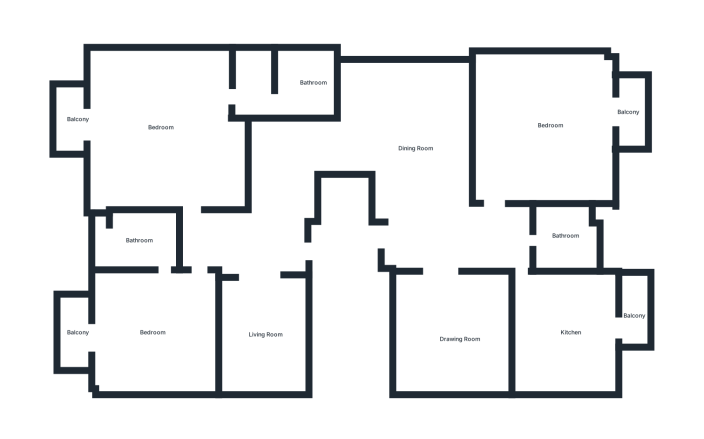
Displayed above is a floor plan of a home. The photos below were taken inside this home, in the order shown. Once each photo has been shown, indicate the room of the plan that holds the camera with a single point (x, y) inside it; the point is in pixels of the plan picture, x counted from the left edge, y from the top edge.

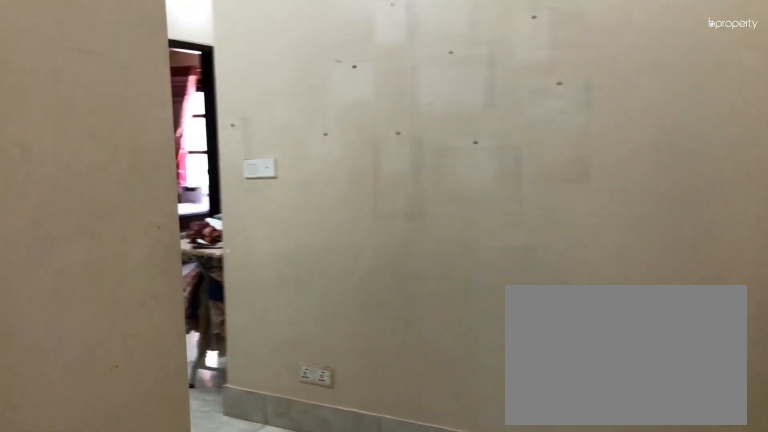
(284, 156)
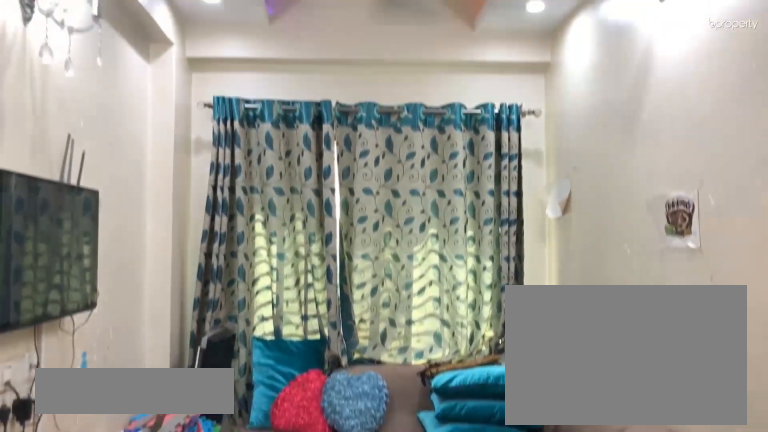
(262, 331)
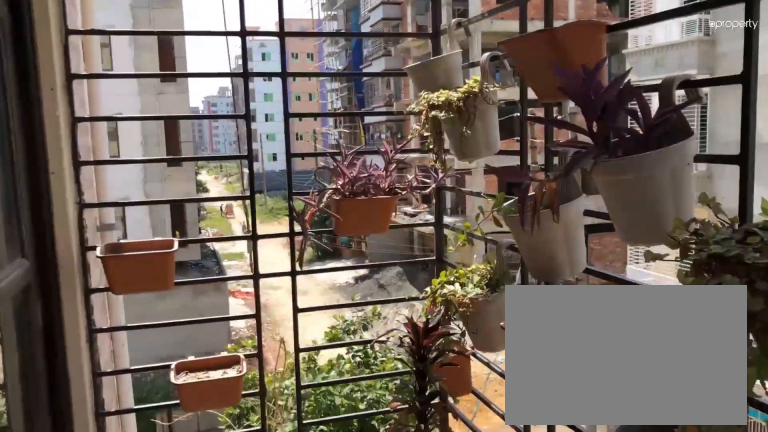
(75, 335)
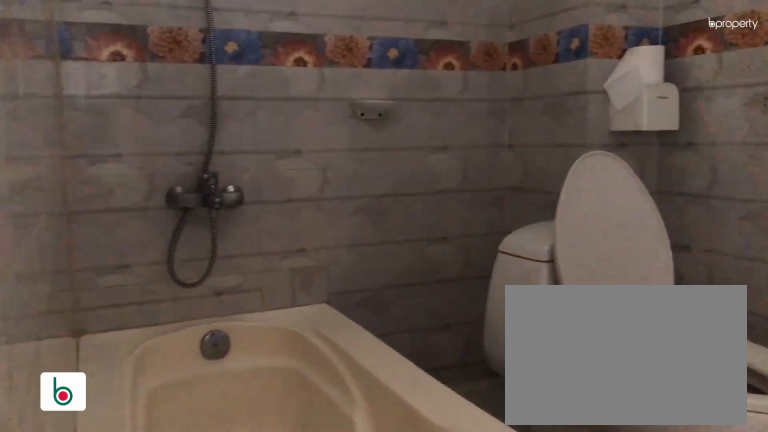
(140, 237)
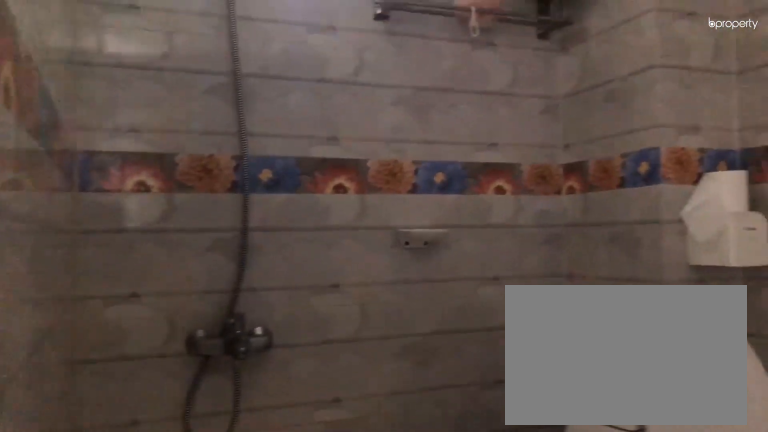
(140, 237)
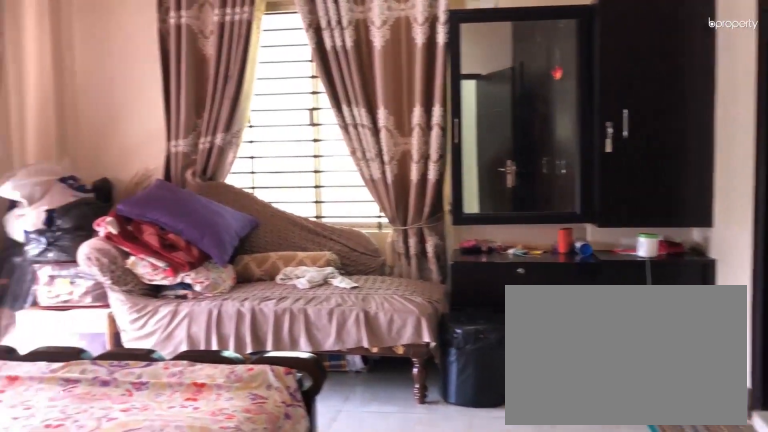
(176, 128)
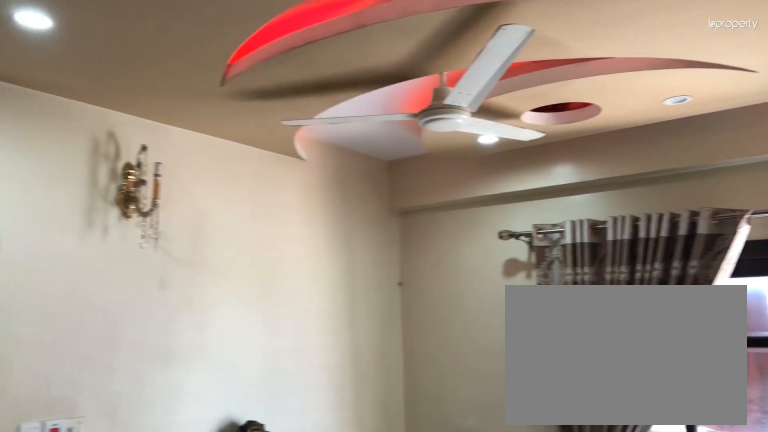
(135, 123)
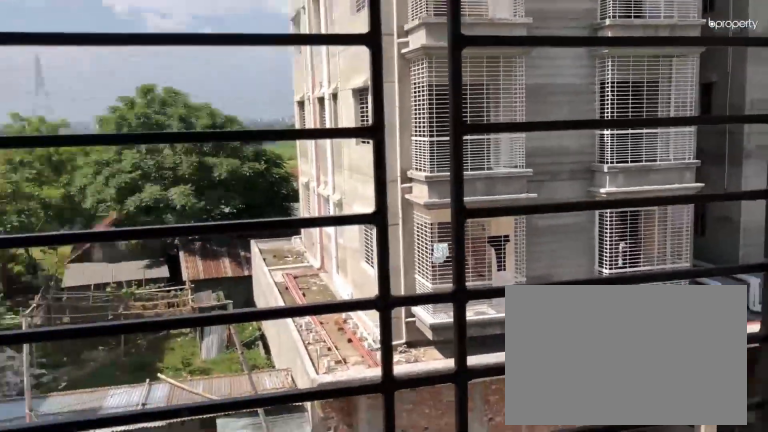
(72, 119)
